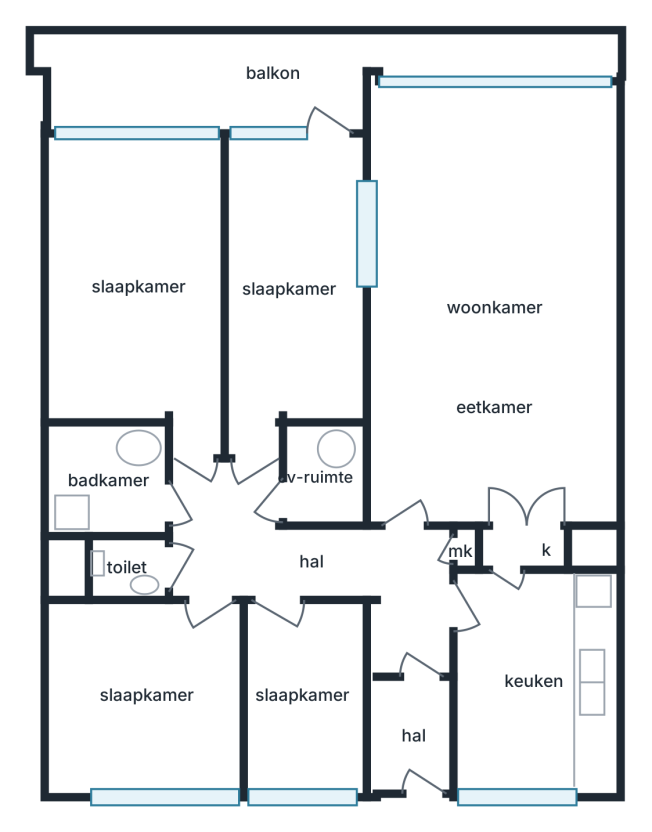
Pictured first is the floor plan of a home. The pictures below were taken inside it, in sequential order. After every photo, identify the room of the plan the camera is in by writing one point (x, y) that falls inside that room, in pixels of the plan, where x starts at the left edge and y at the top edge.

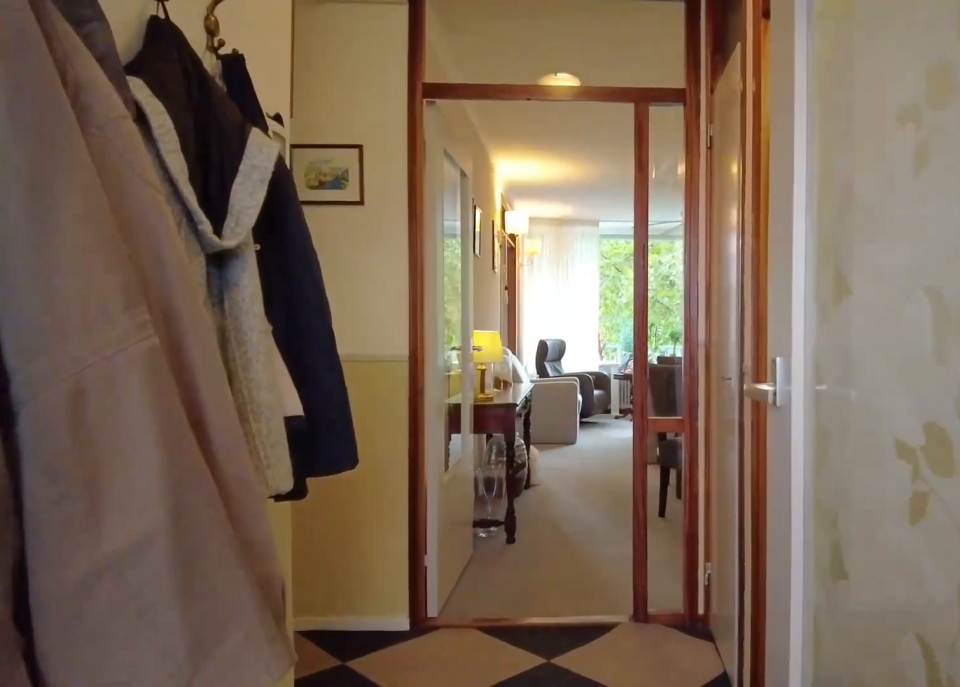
(412, 705)
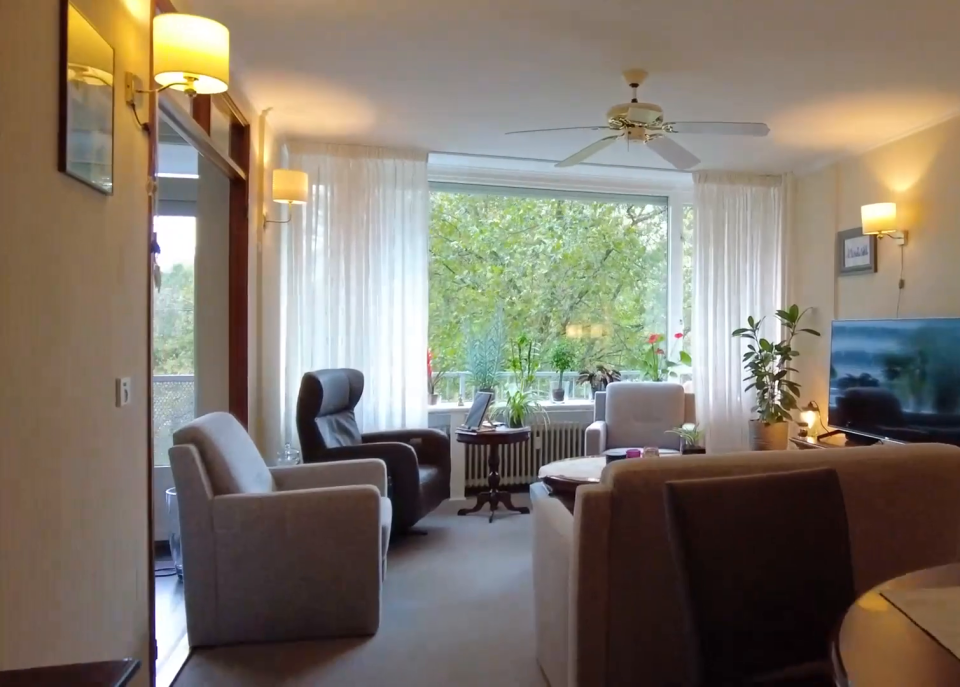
(492, 306)
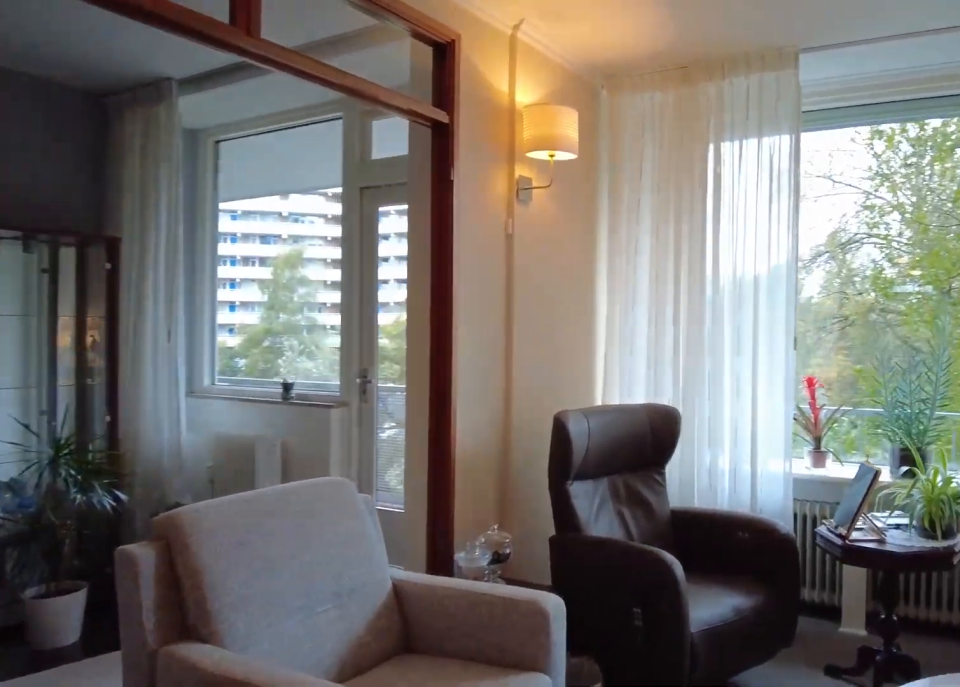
(492, 306)
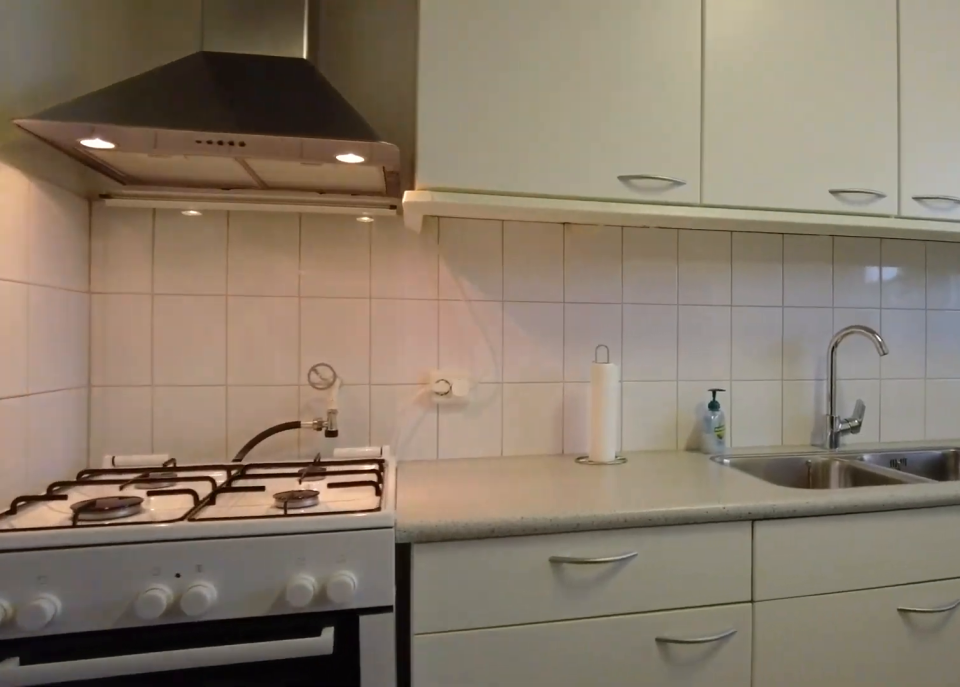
(533, 681)
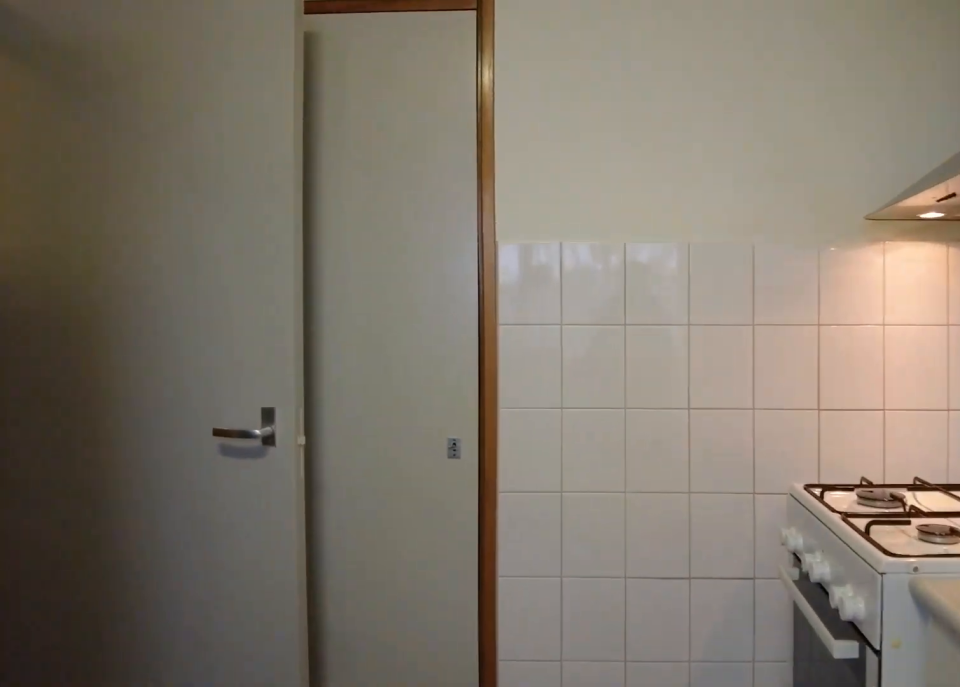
(533, 681)
